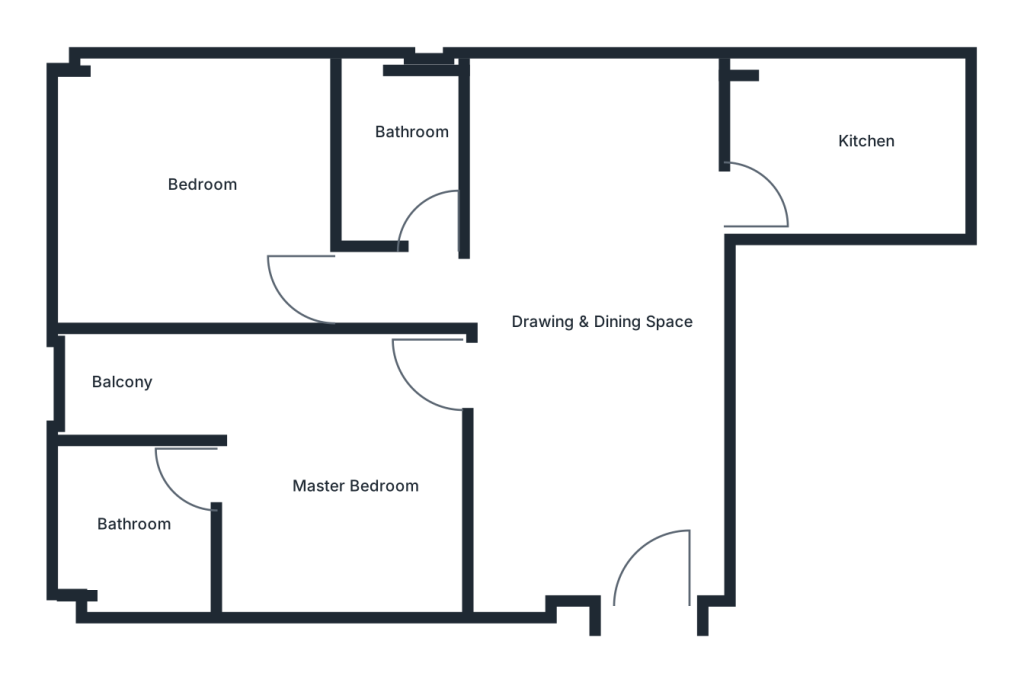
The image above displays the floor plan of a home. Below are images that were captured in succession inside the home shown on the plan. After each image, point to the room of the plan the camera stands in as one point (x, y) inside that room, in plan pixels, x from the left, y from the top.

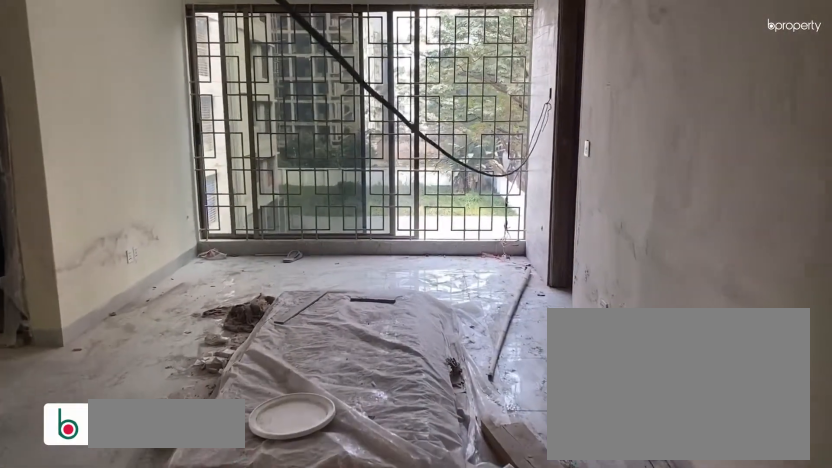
(636, 535)
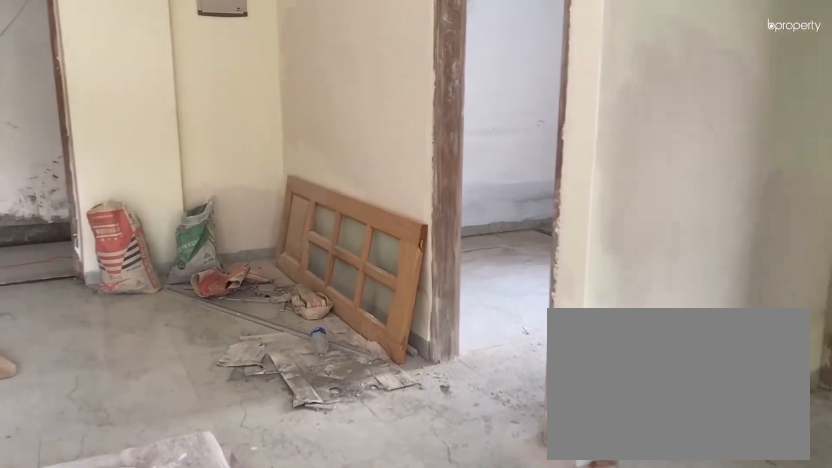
(612, 274)
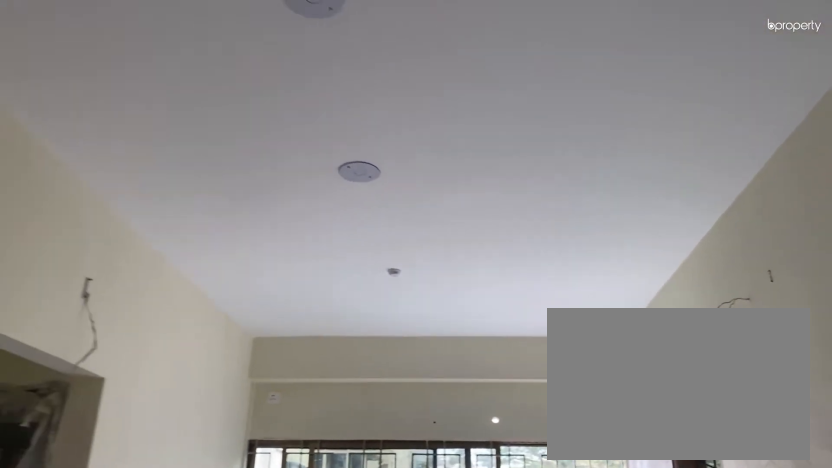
(612, 274)
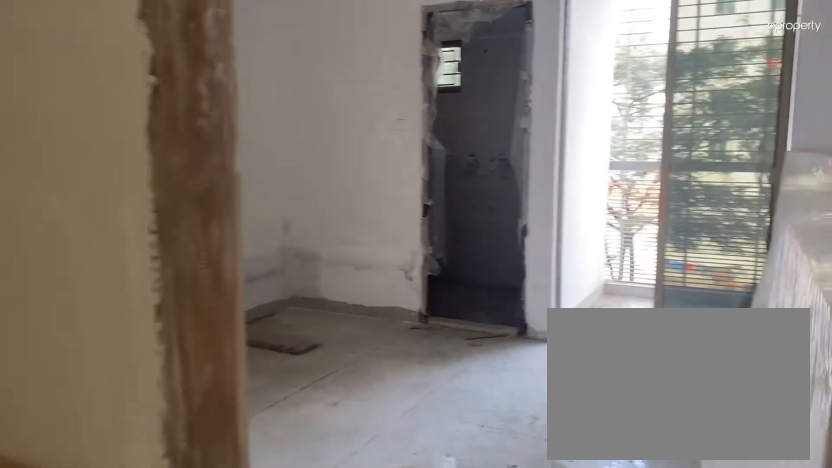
(420, 427)
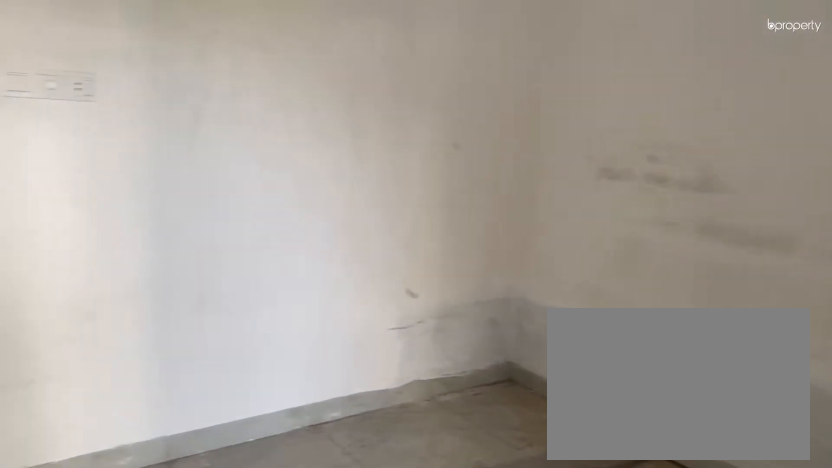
(325, 498)
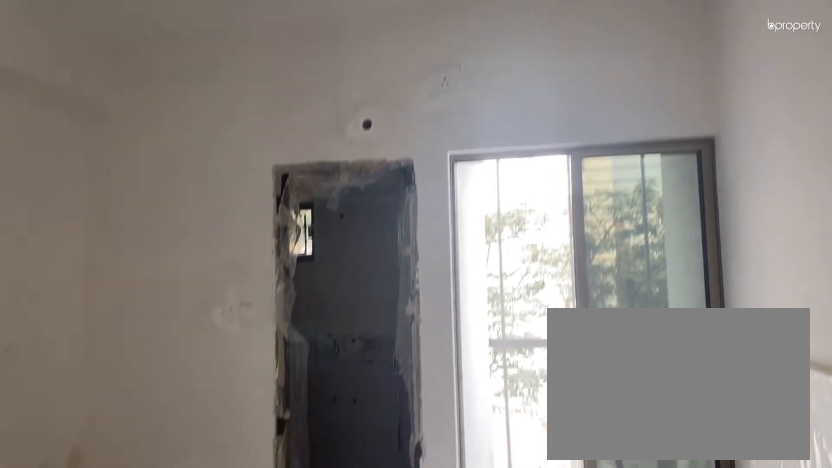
(325, 498)
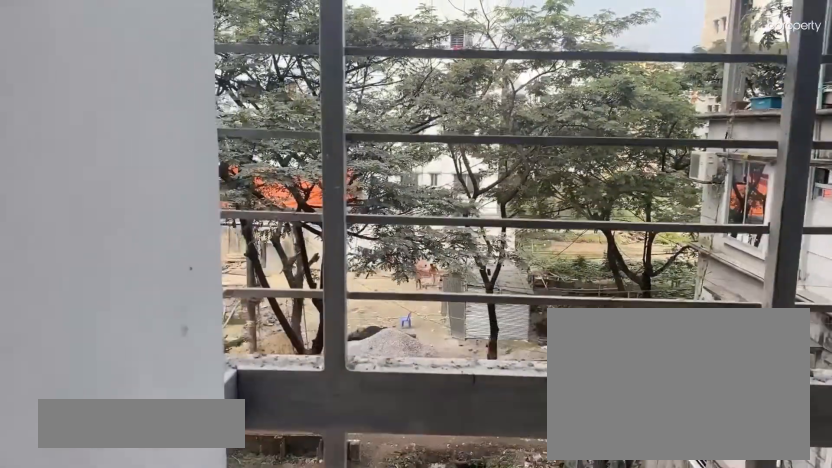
(115, 379)
